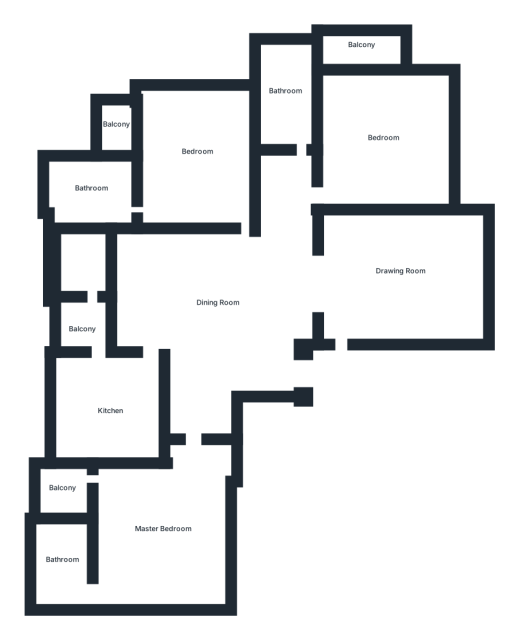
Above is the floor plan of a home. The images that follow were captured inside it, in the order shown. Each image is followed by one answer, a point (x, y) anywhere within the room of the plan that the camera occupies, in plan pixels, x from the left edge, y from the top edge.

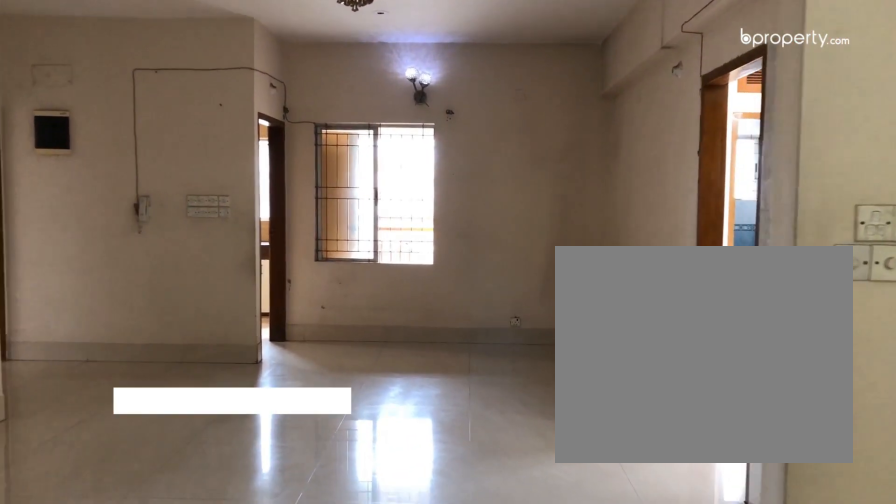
(223, 303)
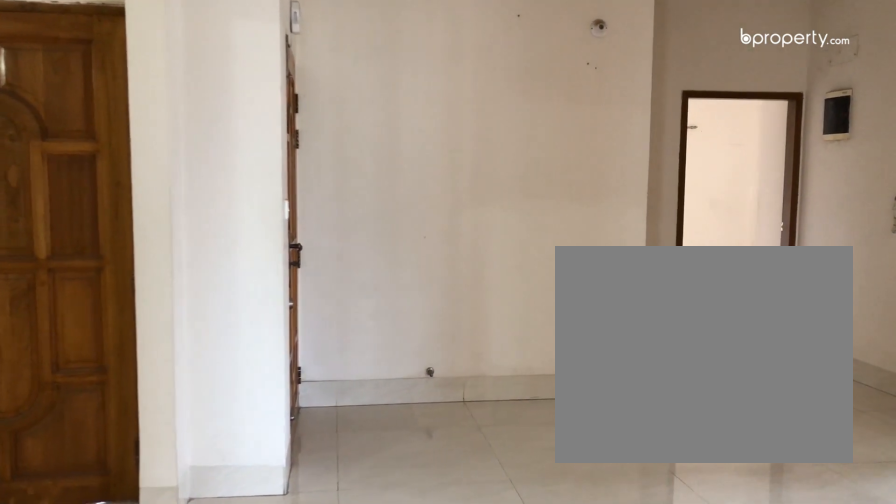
(223, 303)
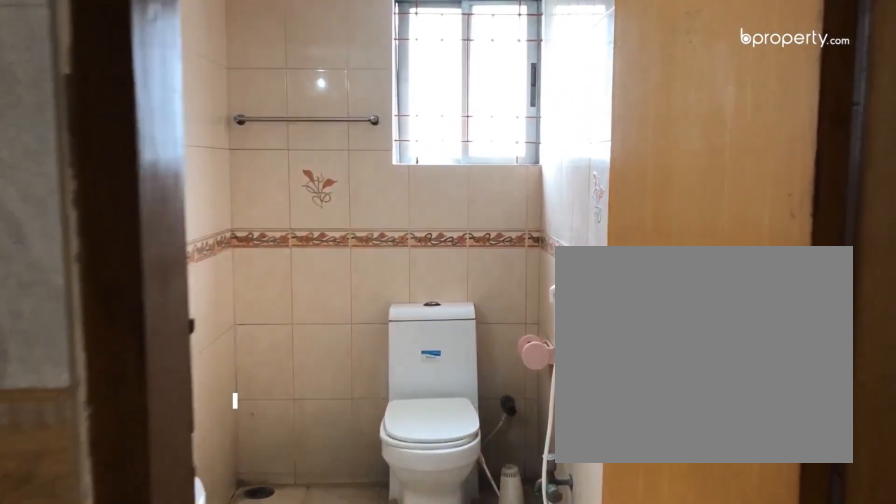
(290, 98)
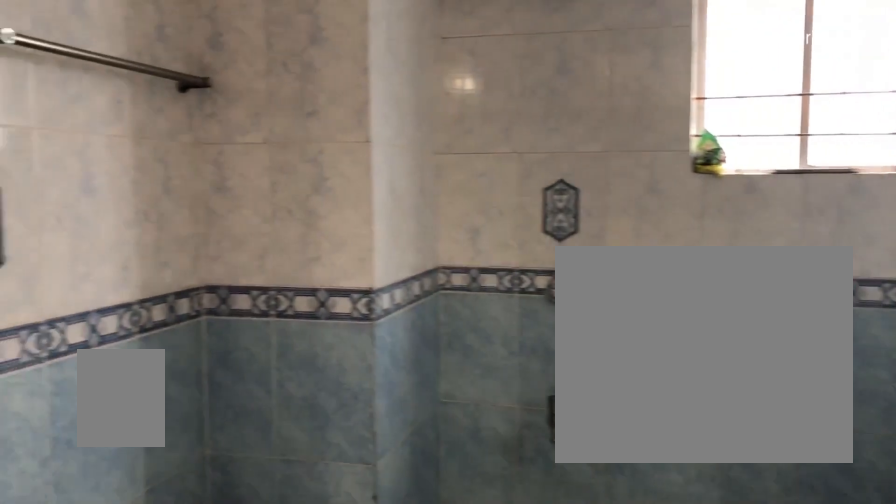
(91, 194)
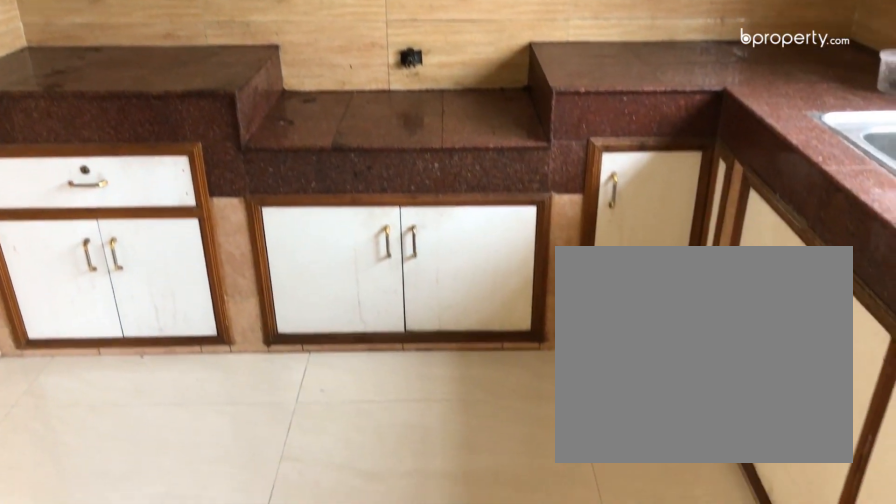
(107, 414)
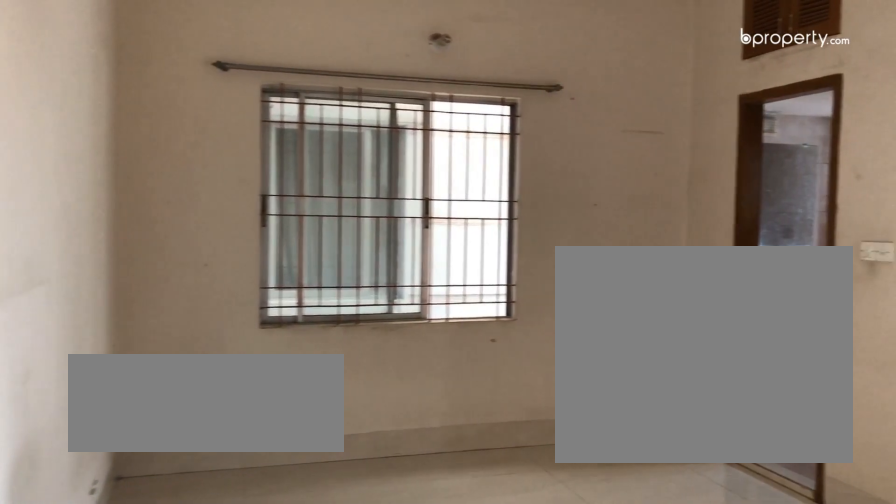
(162, 528)
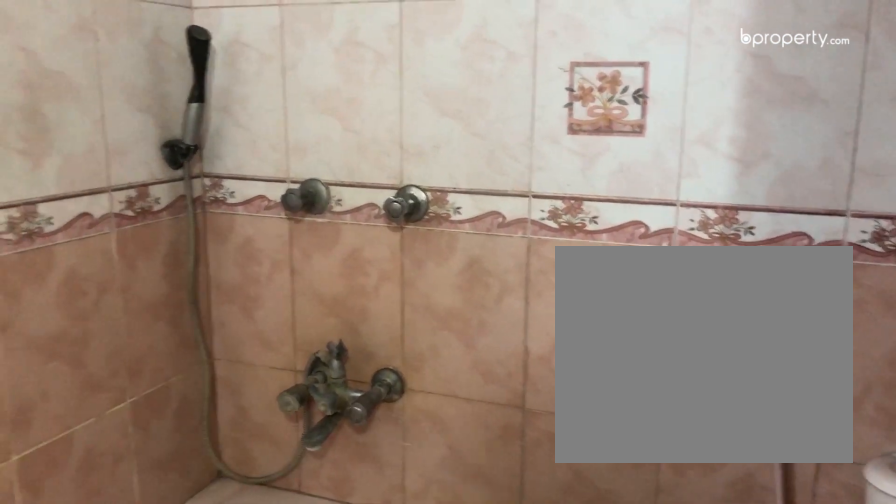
(64, 568)
